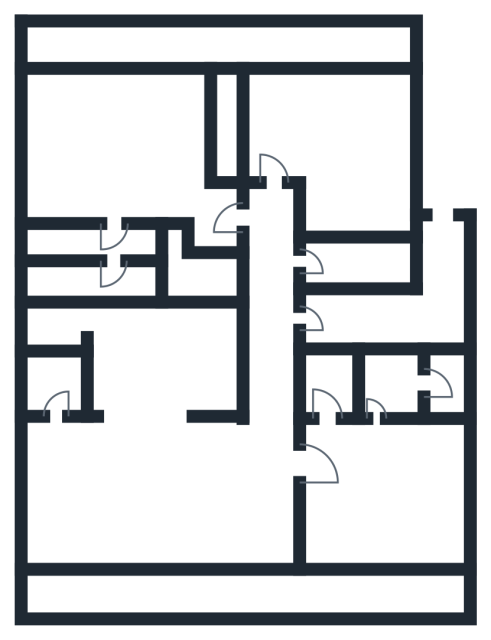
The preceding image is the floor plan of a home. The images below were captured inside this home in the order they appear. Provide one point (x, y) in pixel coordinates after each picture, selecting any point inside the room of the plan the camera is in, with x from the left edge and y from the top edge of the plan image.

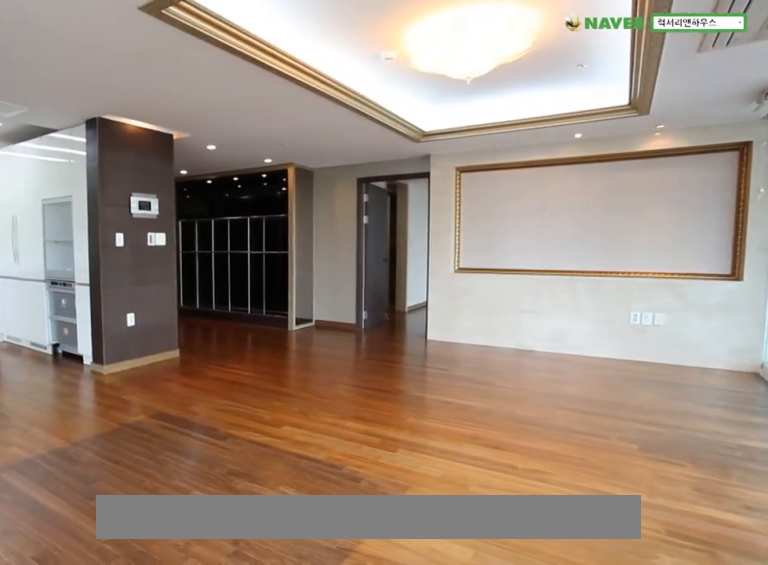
(162, 495)
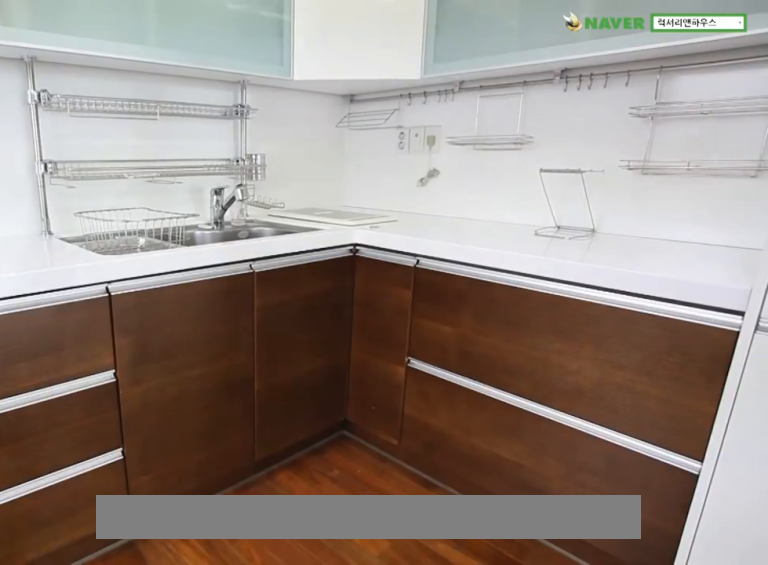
(131, 365)
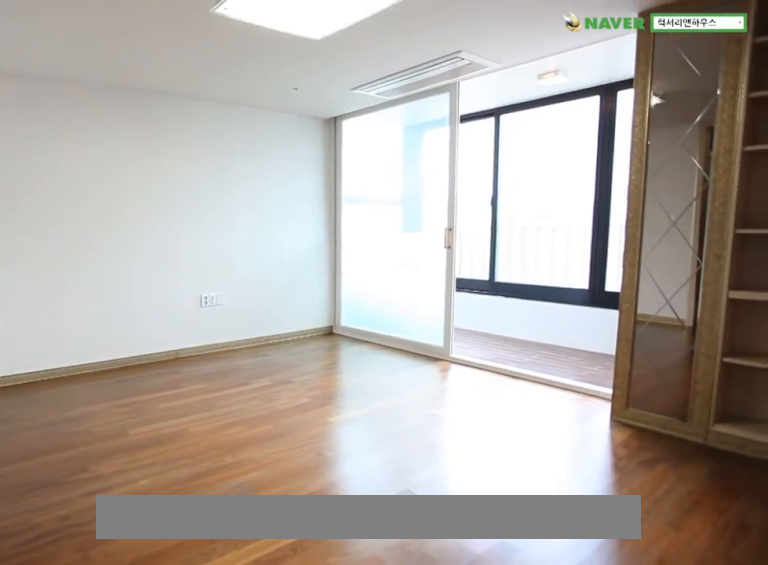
(388, 497)
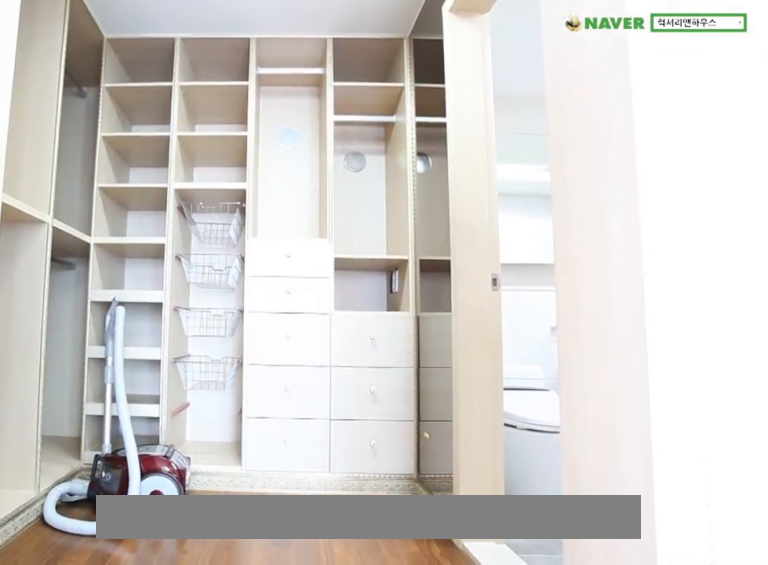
(388, 497)
